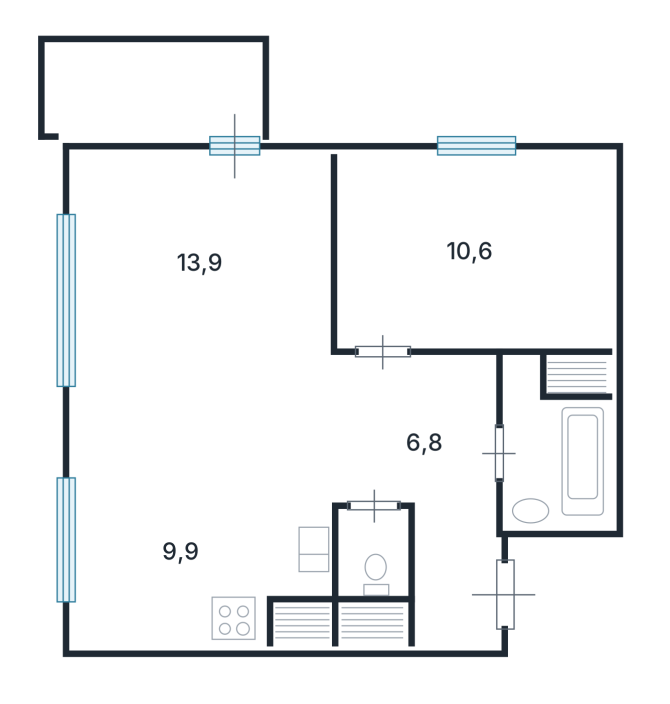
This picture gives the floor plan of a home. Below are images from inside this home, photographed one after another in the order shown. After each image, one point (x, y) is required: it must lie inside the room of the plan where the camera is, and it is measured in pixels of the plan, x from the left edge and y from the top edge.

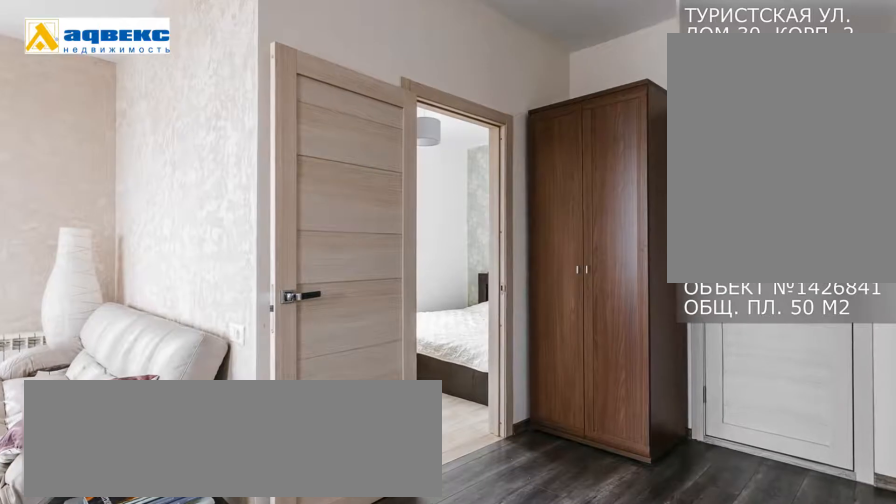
(427, 433)
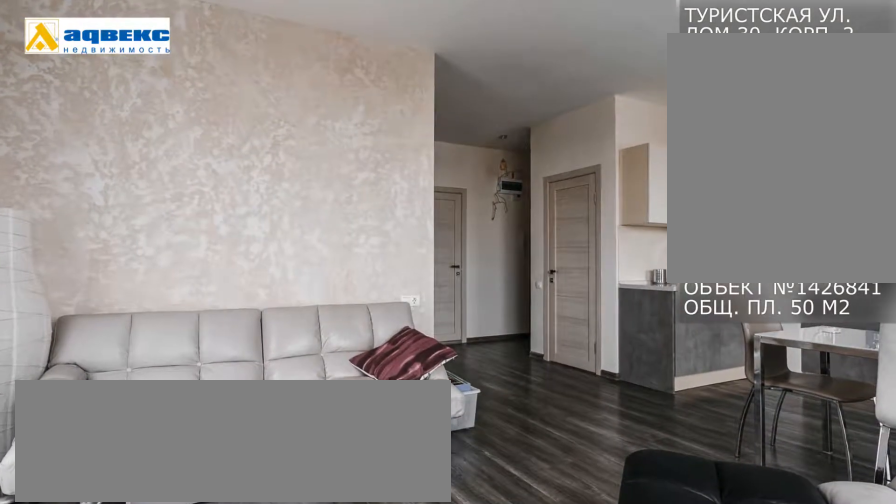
(208, 271)
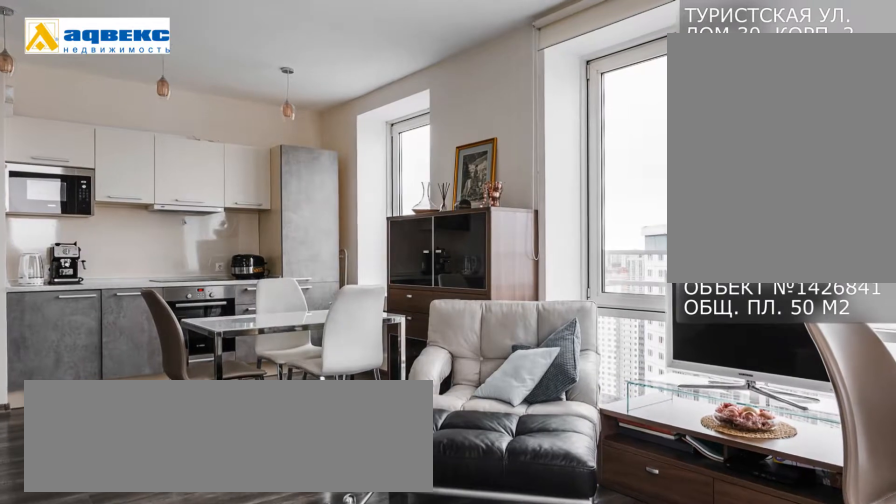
(208, 271)
